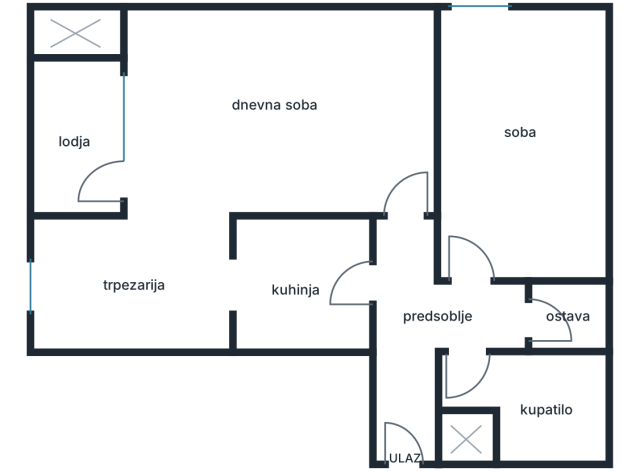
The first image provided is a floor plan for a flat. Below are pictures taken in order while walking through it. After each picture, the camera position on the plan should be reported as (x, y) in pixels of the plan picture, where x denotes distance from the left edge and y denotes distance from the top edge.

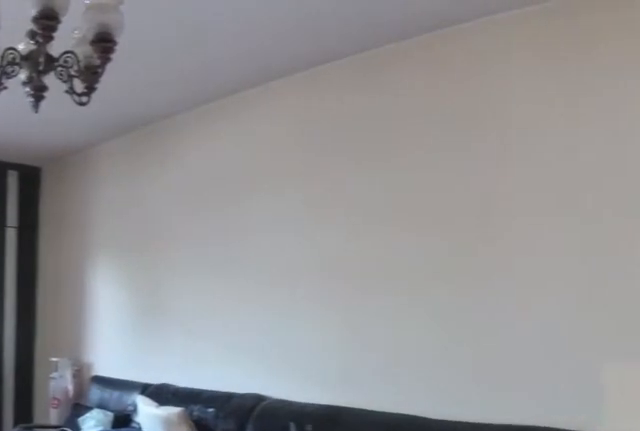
(418, 188)
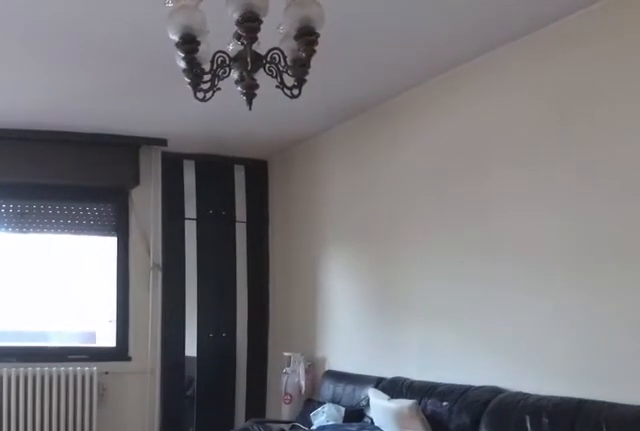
(419, 176)
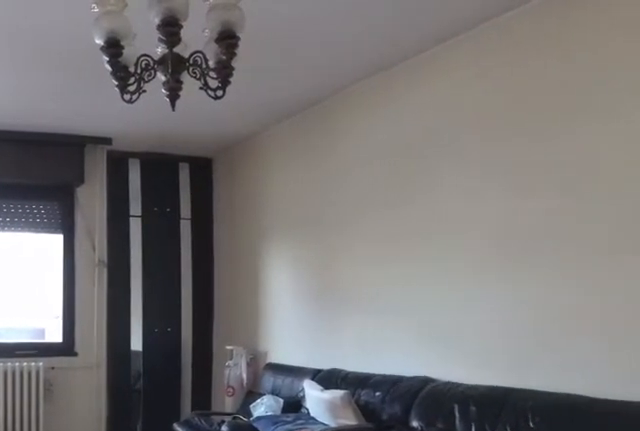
(418, 178)
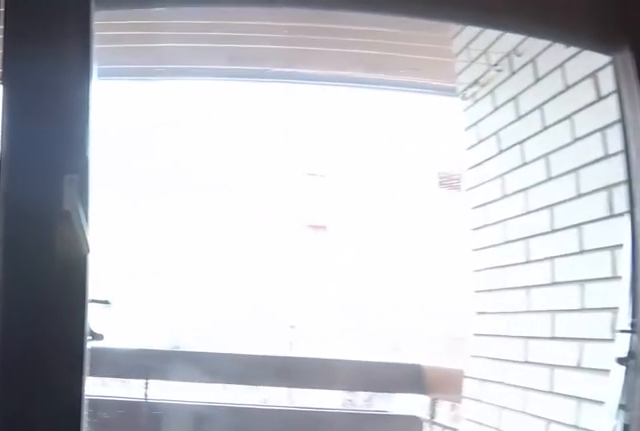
(175, 153)
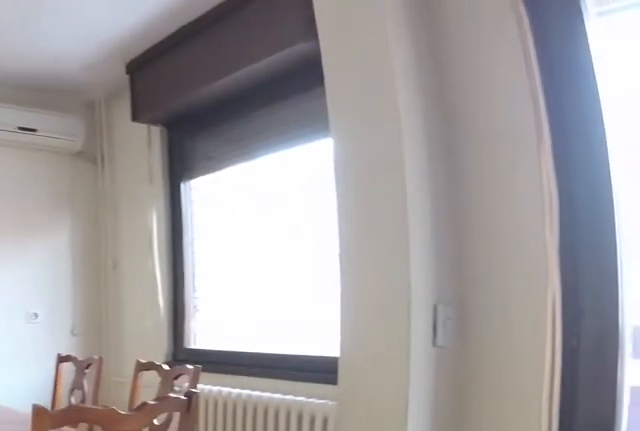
(155, 169)
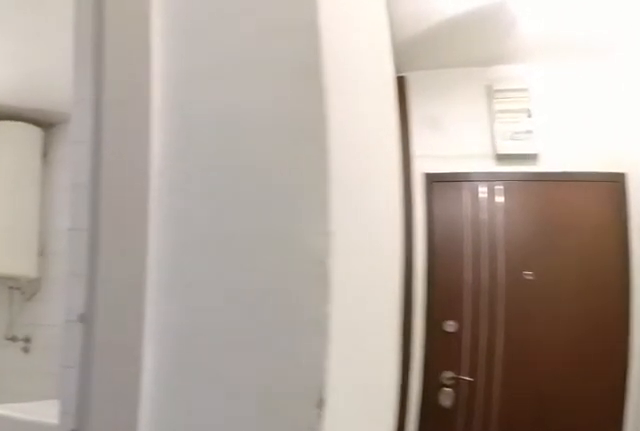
(382, 294)
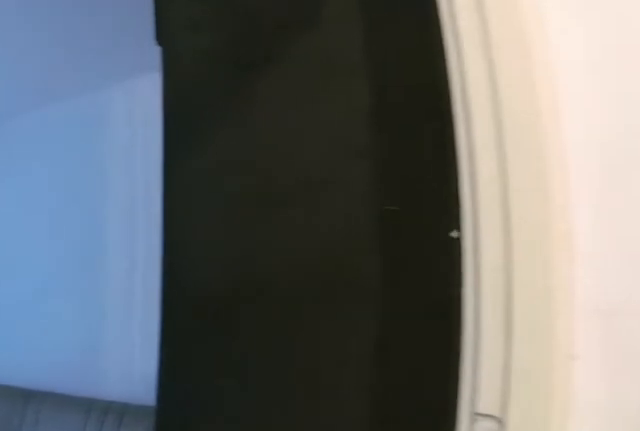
(477, 305)
